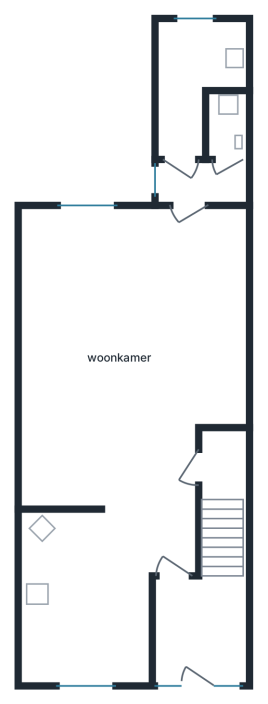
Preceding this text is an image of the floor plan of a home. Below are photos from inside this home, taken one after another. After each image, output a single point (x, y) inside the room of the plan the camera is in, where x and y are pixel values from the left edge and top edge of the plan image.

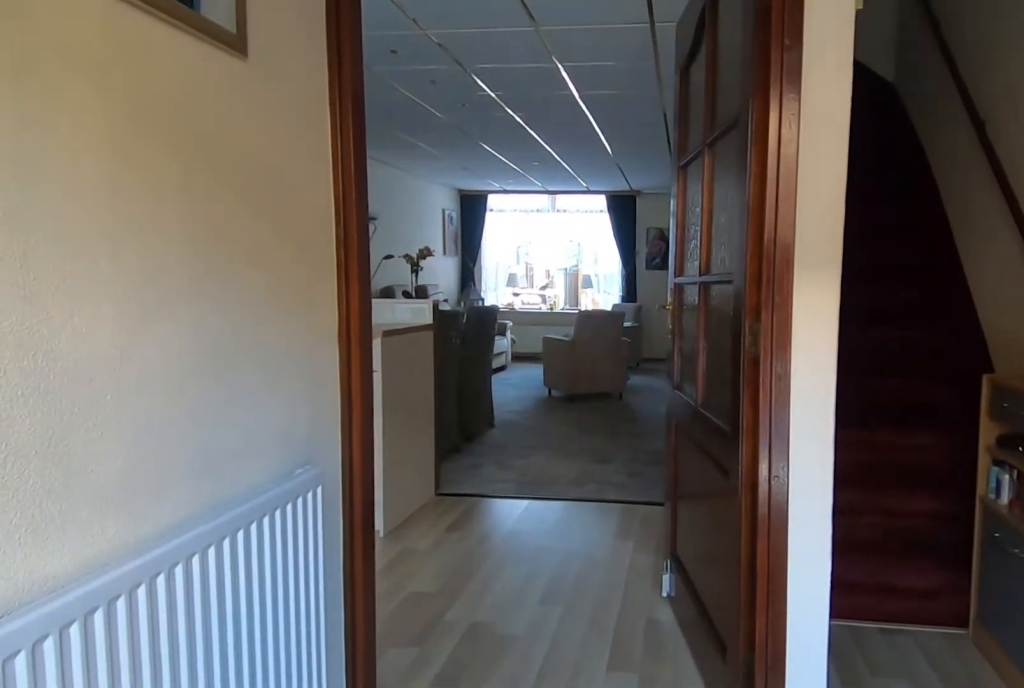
(197, 628)
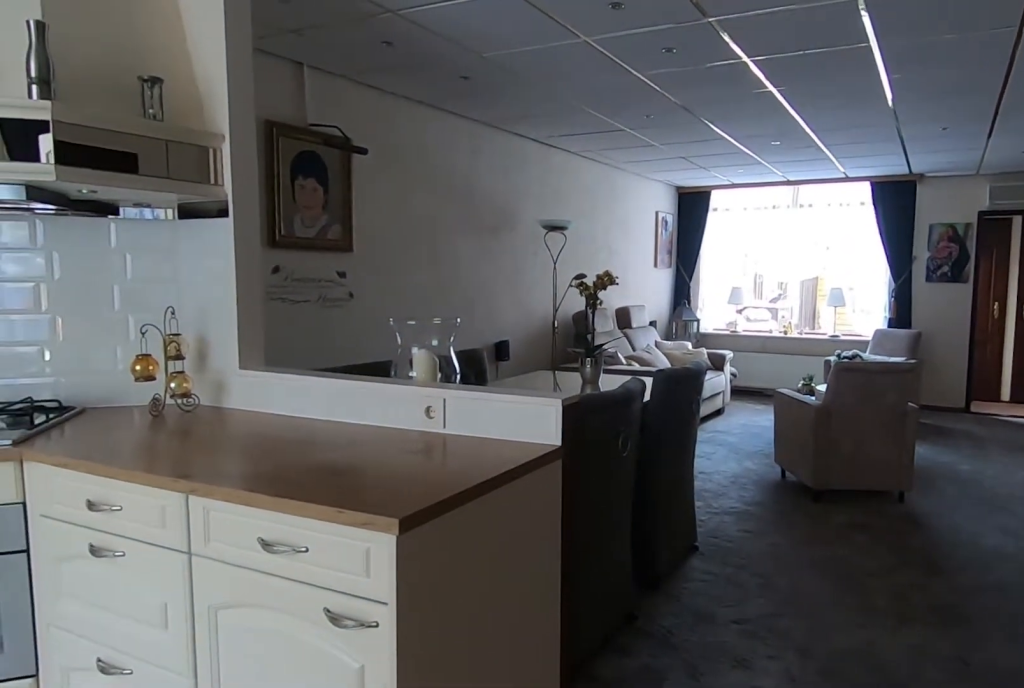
(114, 399)
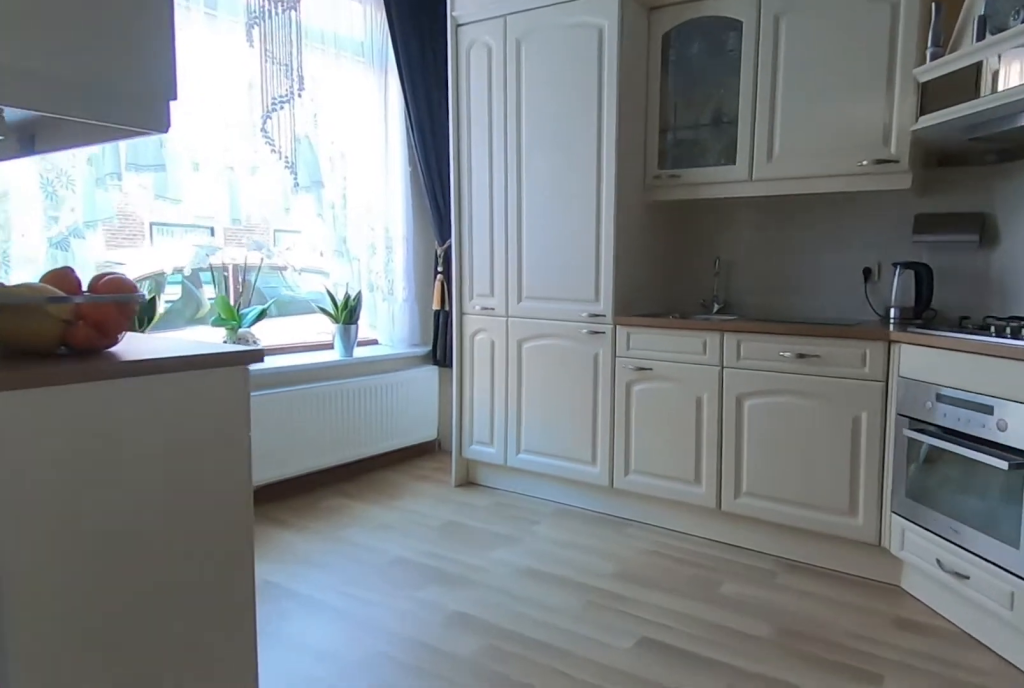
(82, 600)
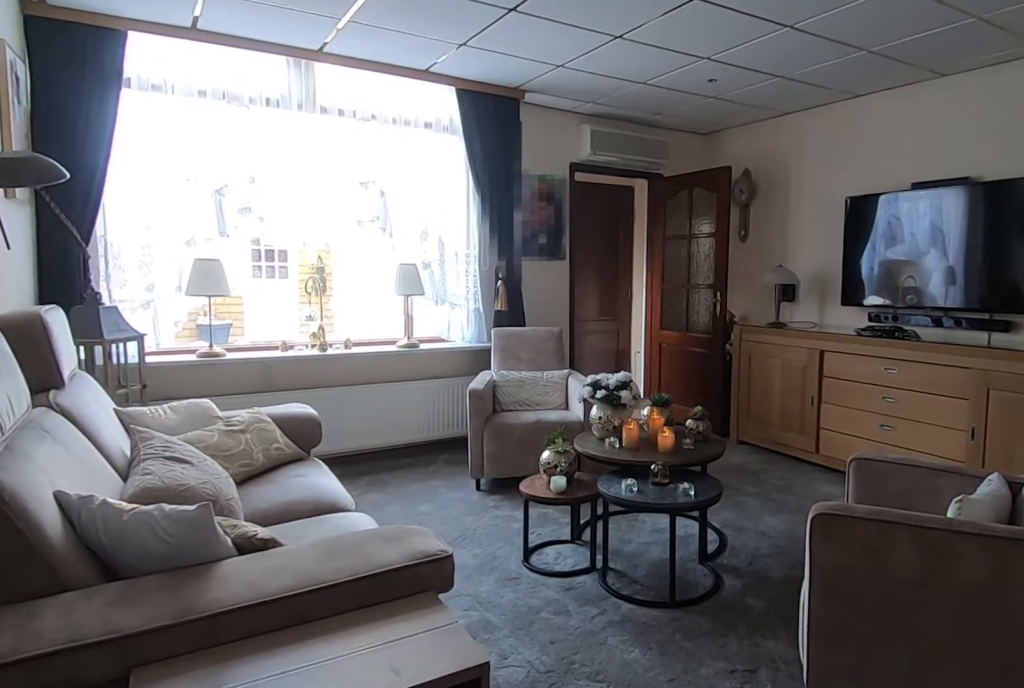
(112, 399)
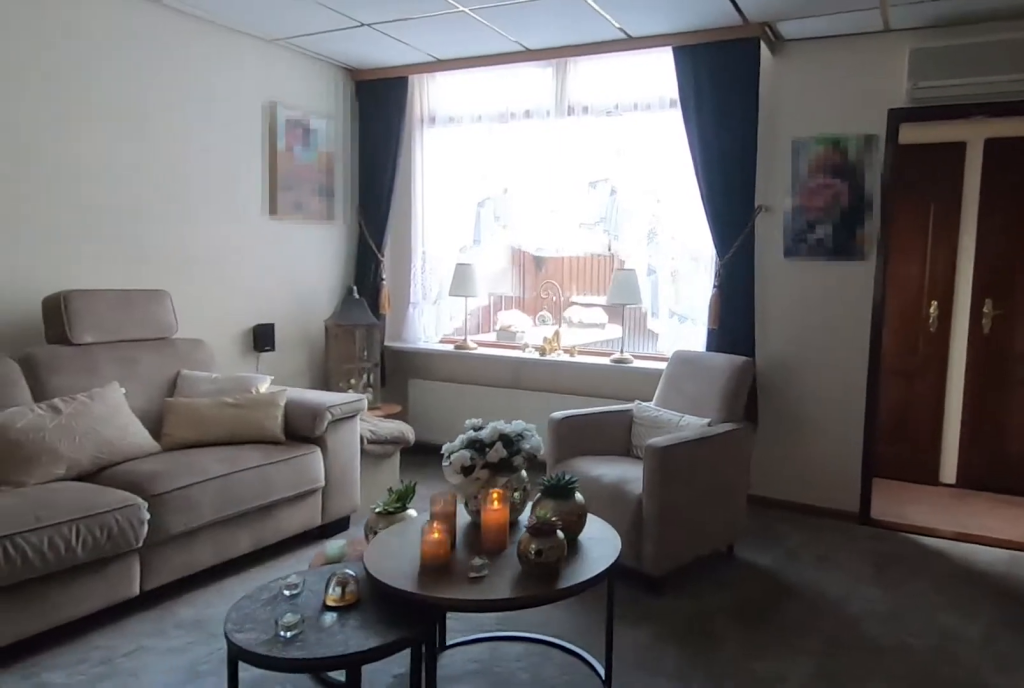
(112, 399)
